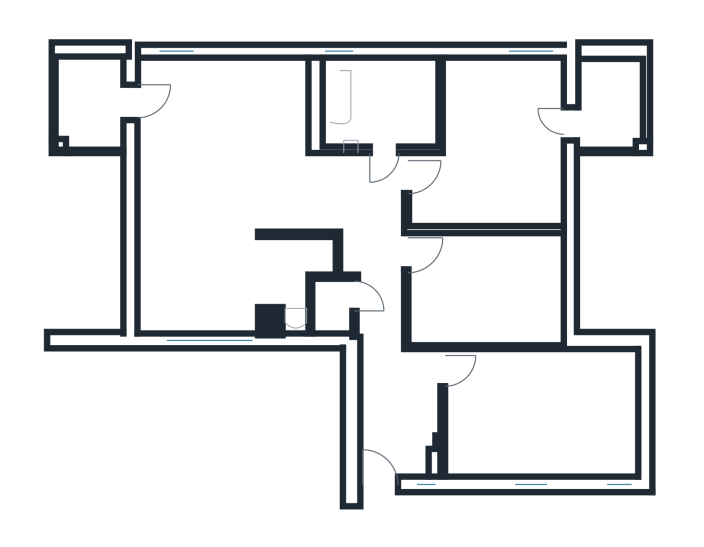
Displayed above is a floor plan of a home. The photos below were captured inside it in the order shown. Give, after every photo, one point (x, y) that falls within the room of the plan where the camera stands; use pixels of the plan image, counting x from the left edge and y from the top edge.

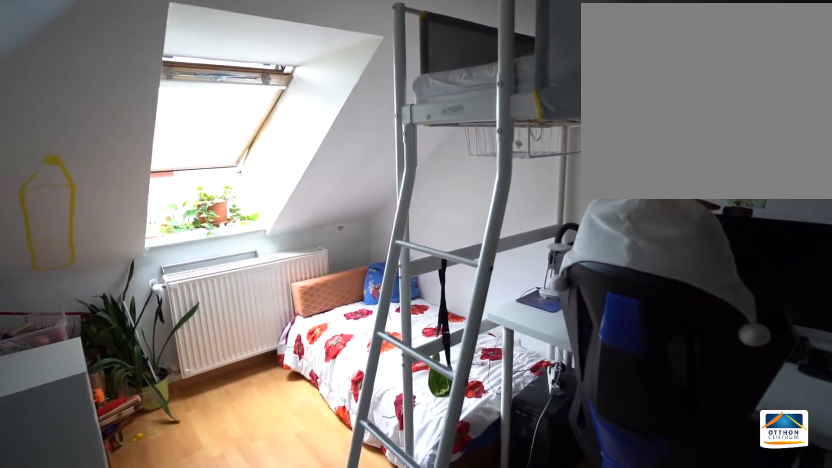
(543, 420)
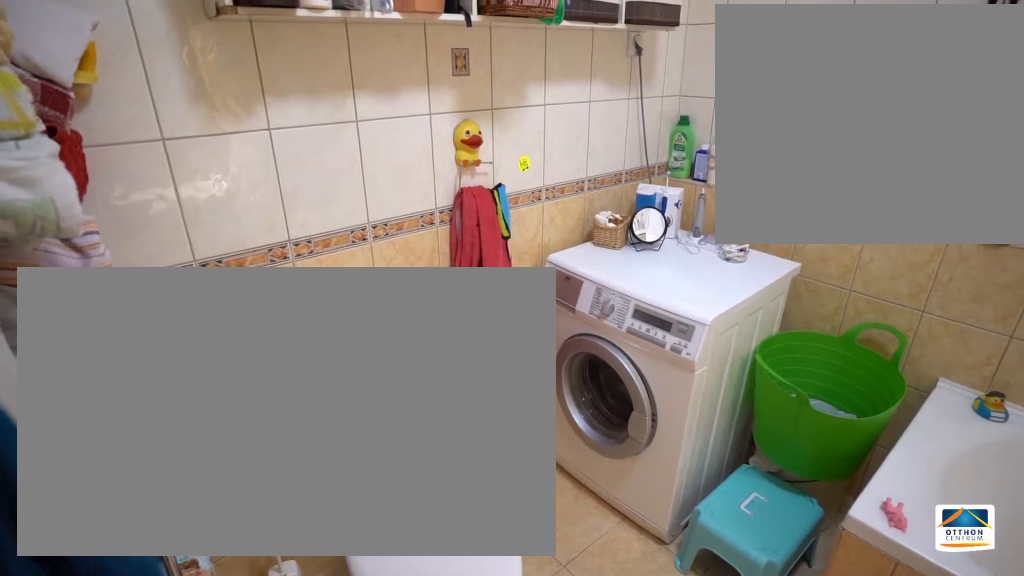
(385, 105)
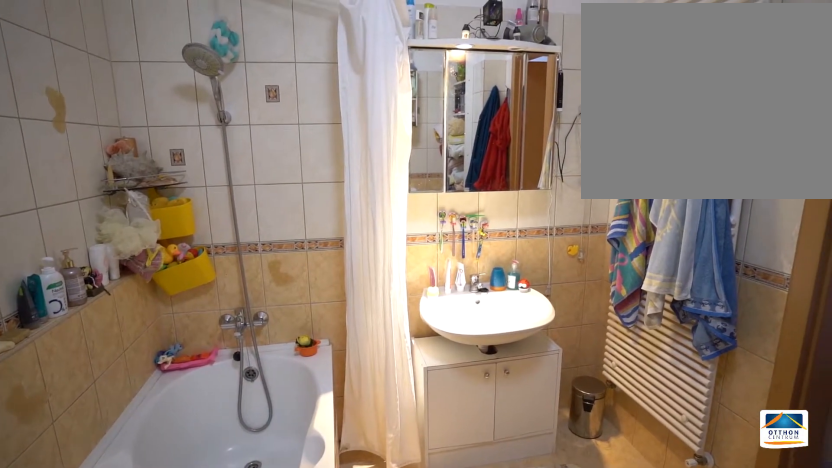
(385, 104)
